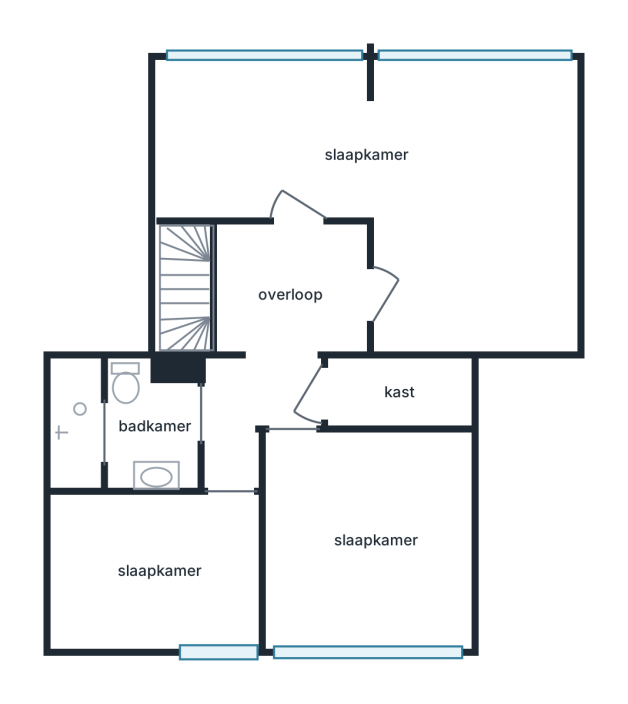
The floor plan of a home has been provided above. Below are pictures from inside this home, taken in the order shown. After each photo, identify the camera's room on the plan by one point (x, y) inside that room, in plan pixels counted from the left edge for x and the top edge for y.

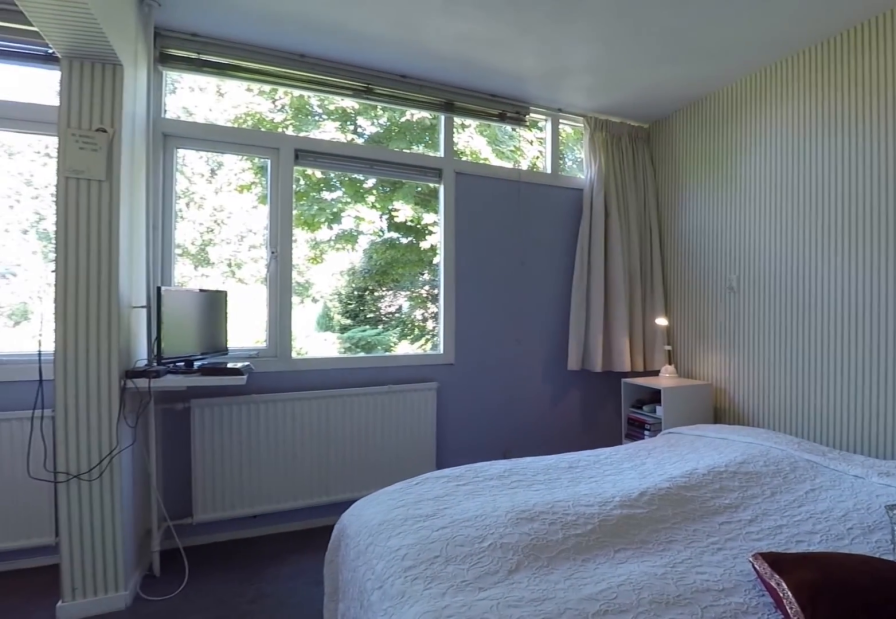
(394, 174)
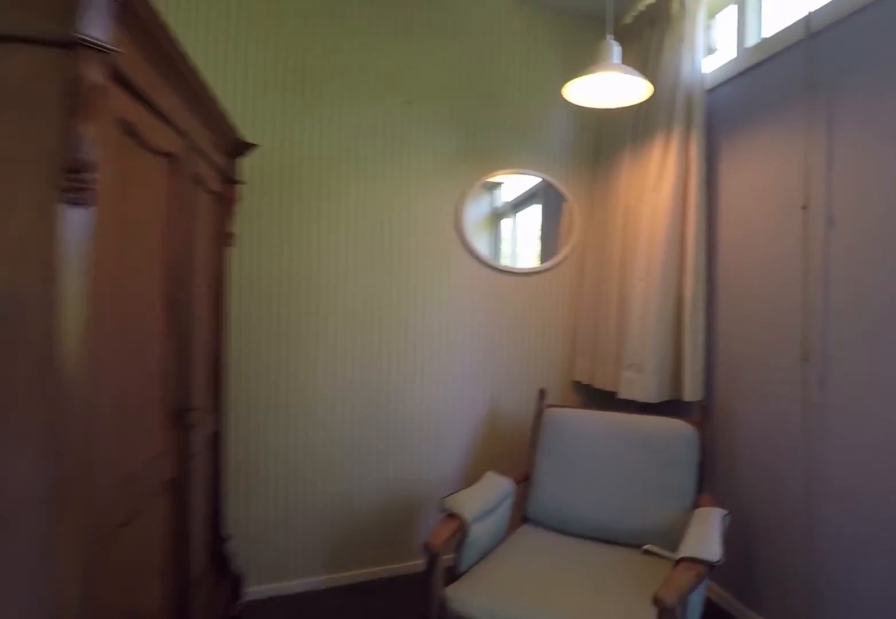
(394, 174)
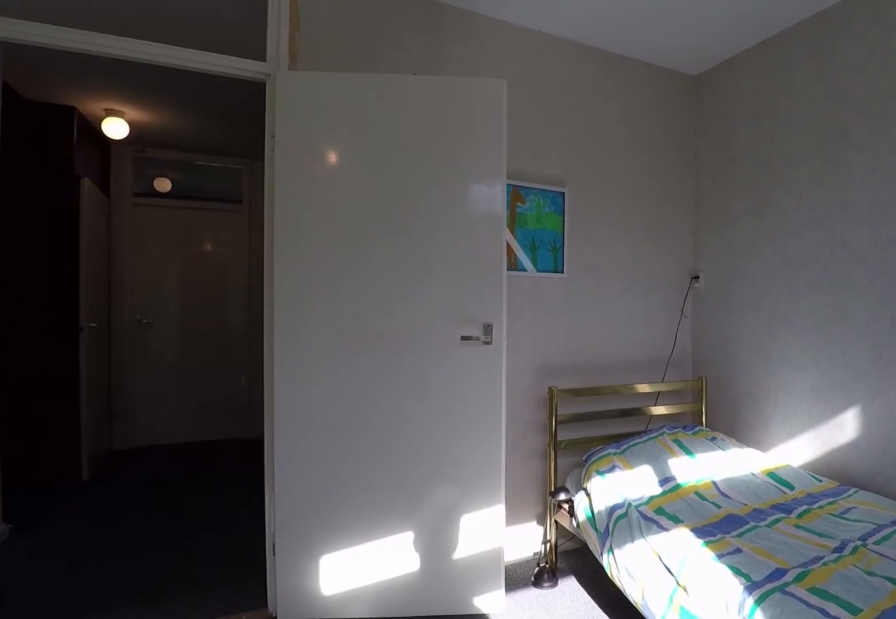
(364, 536)
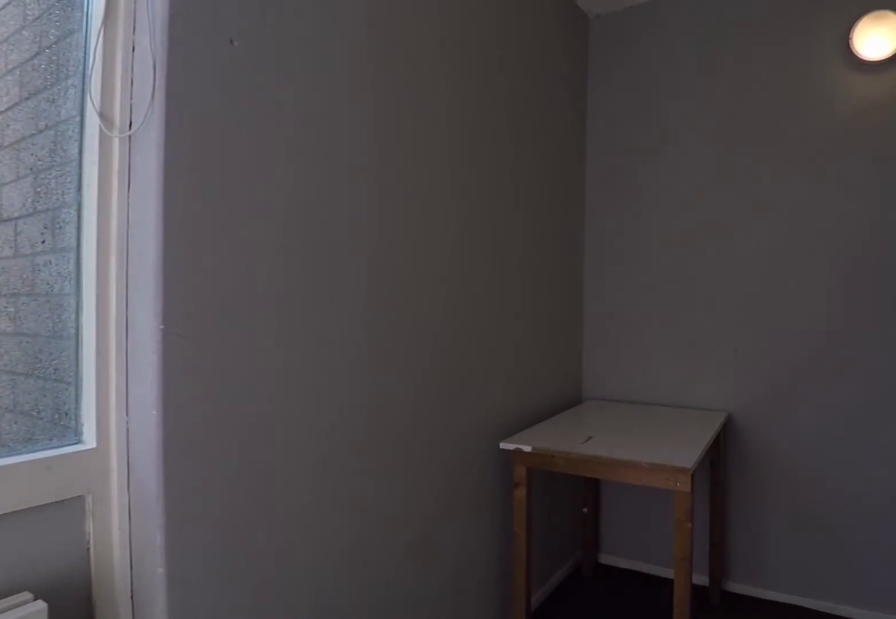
(156, 569)
